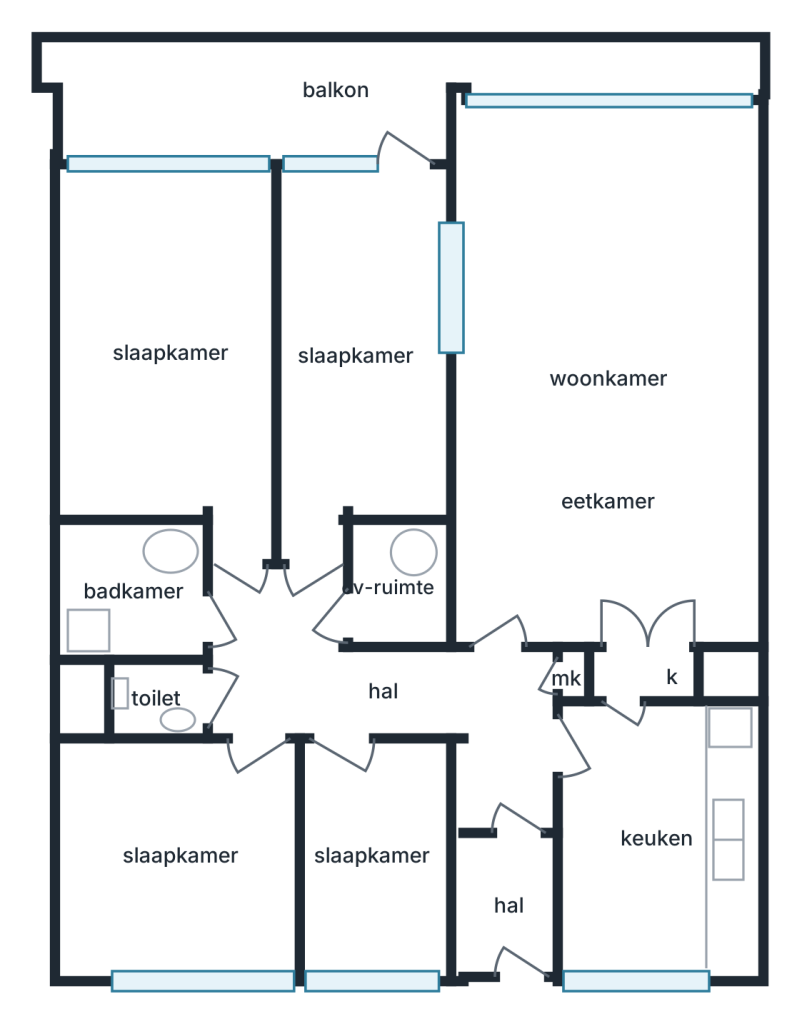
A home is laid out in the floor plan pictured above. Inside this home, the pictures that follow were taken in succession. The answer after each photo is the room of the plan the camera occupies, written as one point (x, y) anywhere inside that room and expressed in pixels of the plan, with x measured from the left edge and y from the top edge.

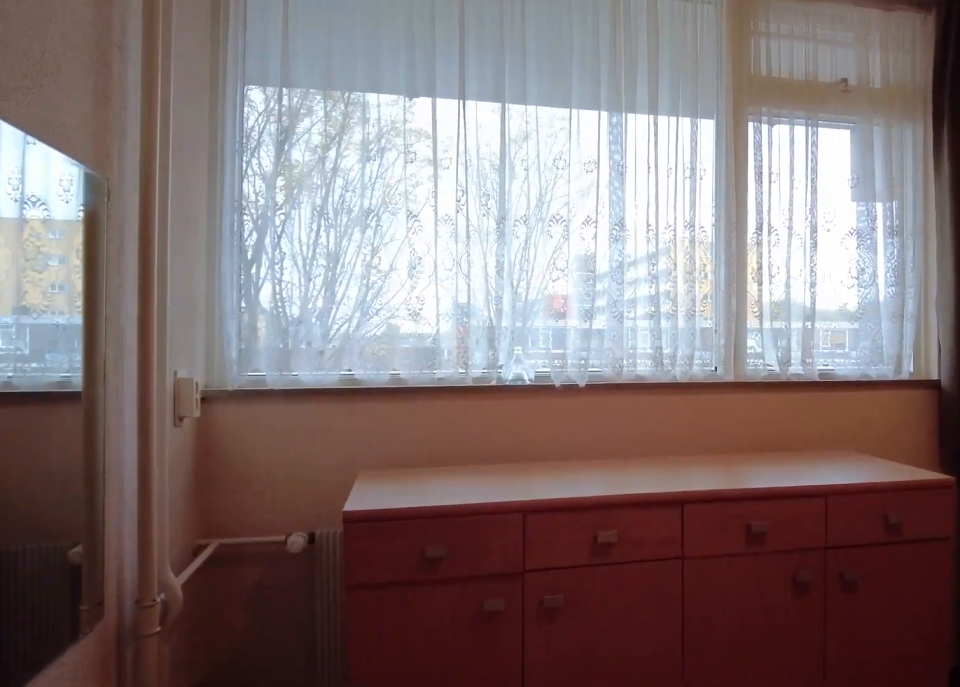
(179, 854)
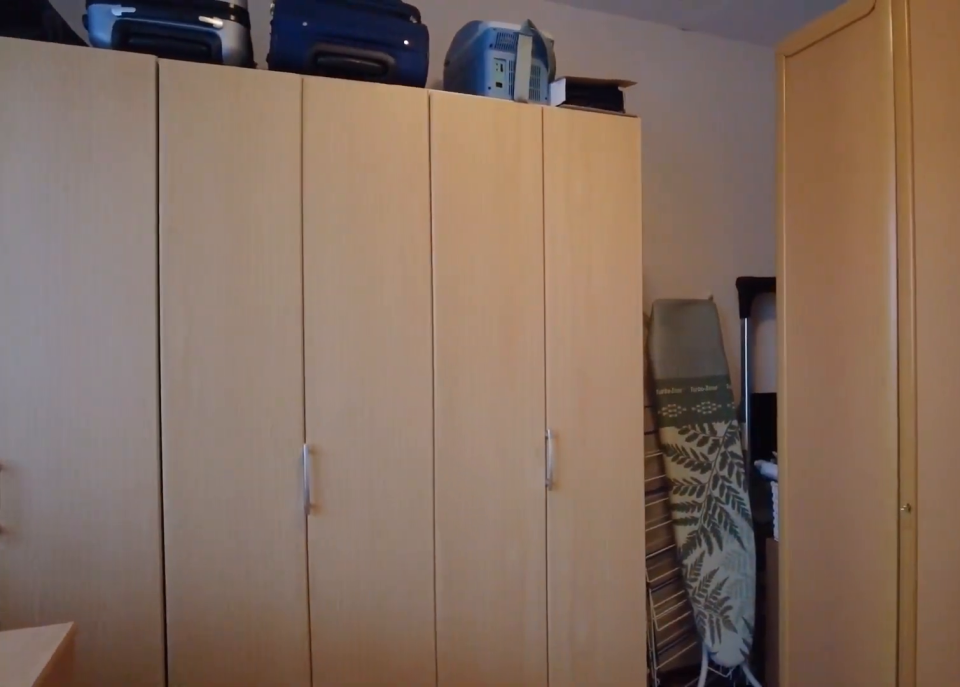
(179, 854)
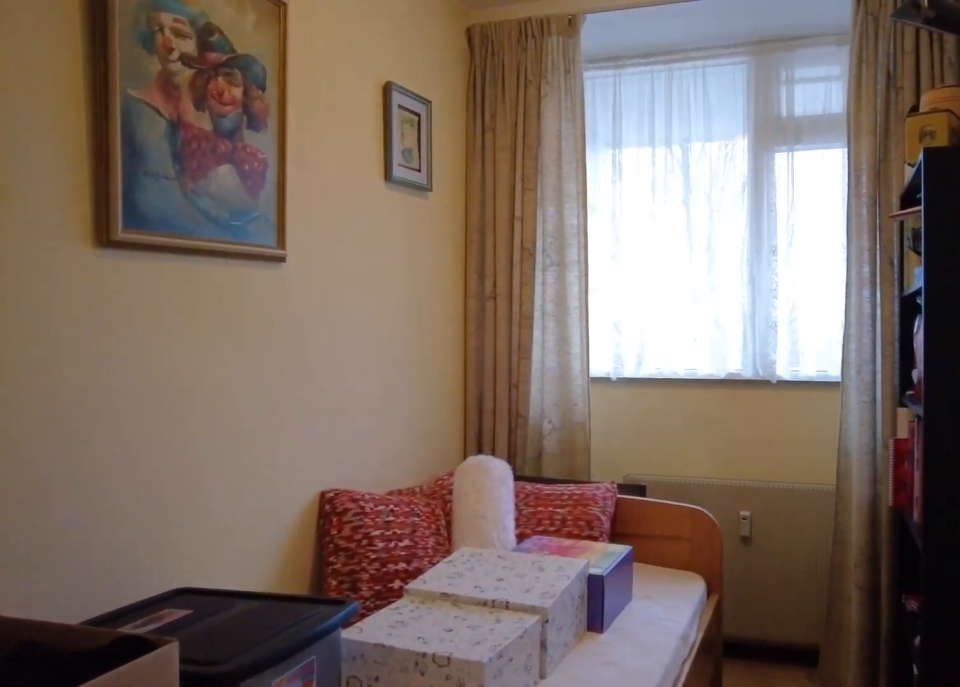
(371, 855)
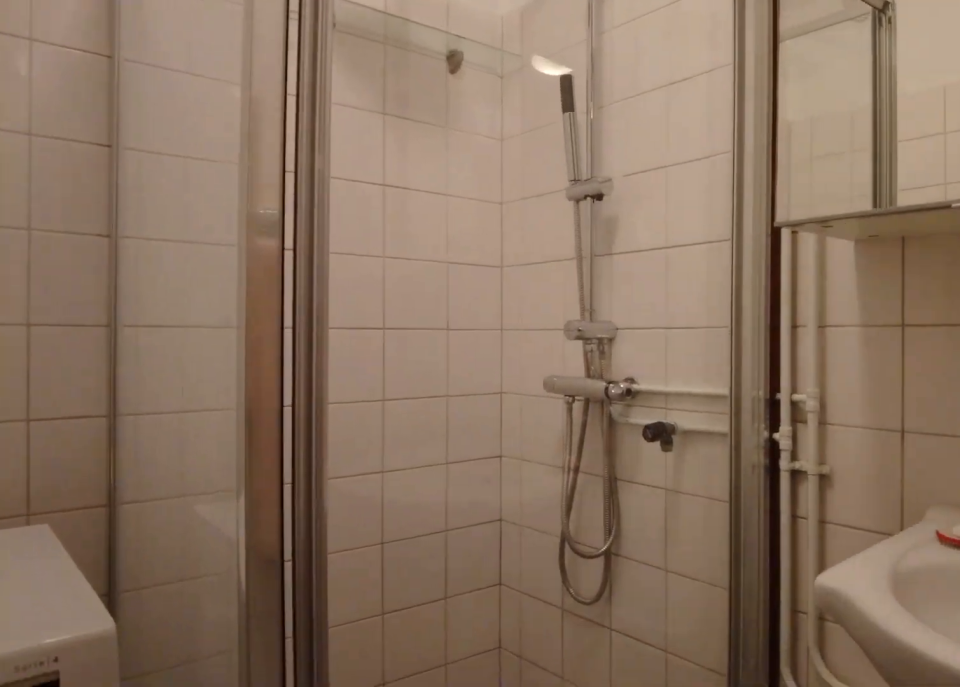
(134, 591)
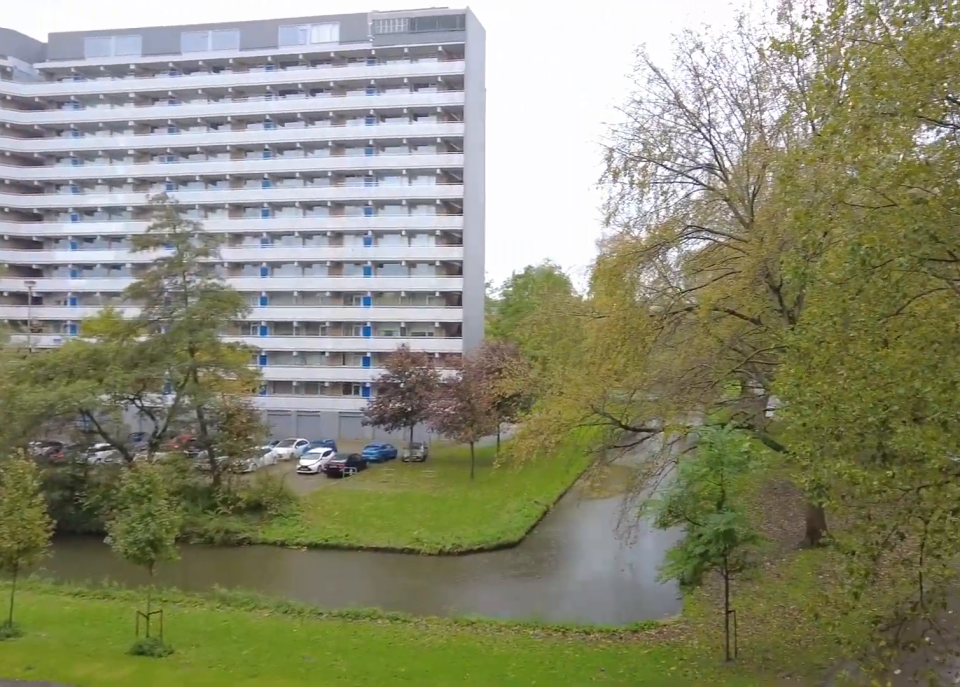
(337, 91)
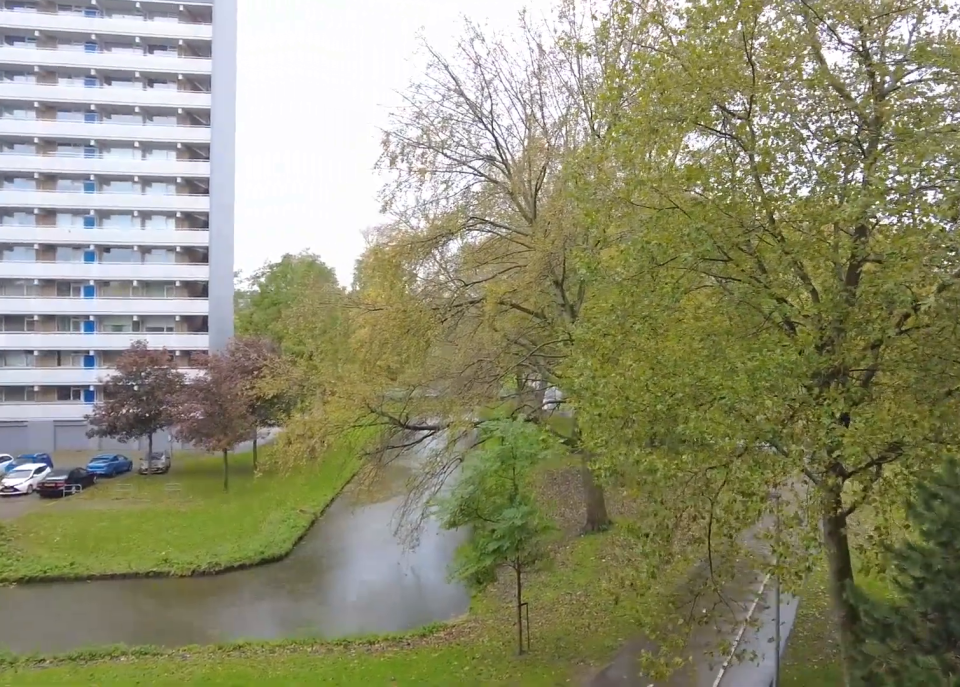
(337, 91)
